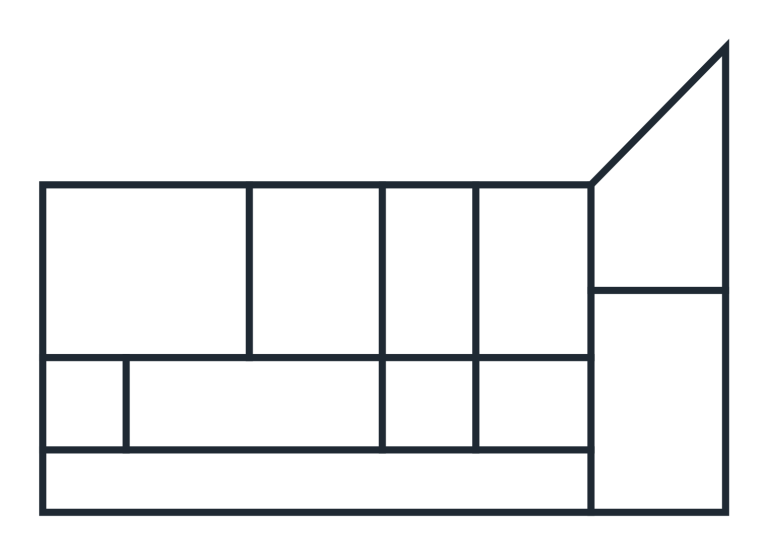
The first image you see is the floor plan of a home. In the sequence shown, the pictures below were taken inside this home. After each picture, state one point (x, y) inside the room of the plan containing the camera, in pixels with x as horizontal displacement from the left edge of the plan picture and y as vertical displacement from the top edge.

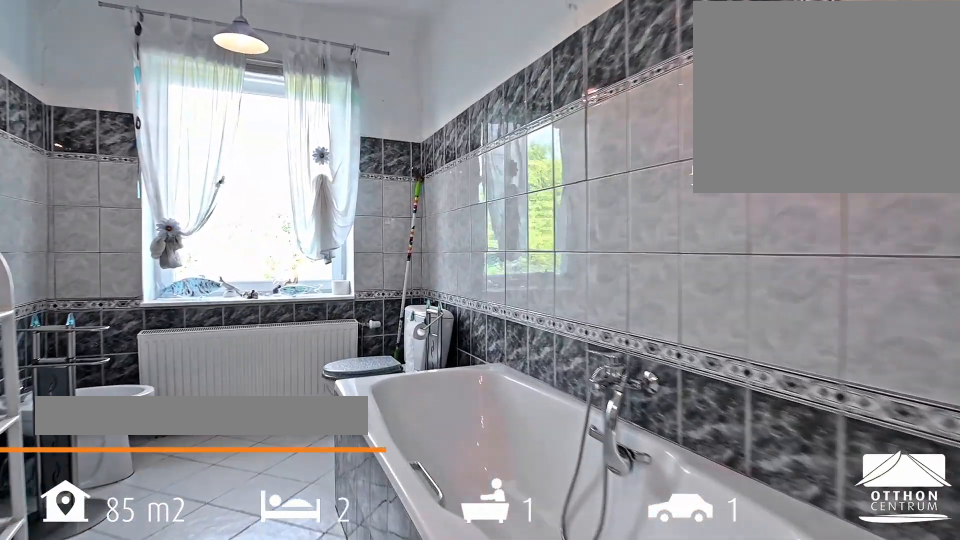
(430, 291)
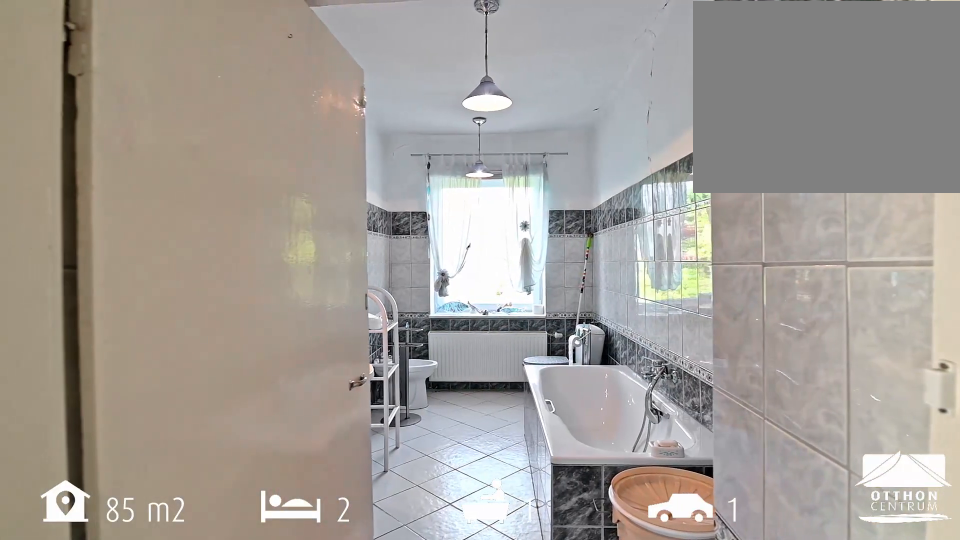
(430, 291)
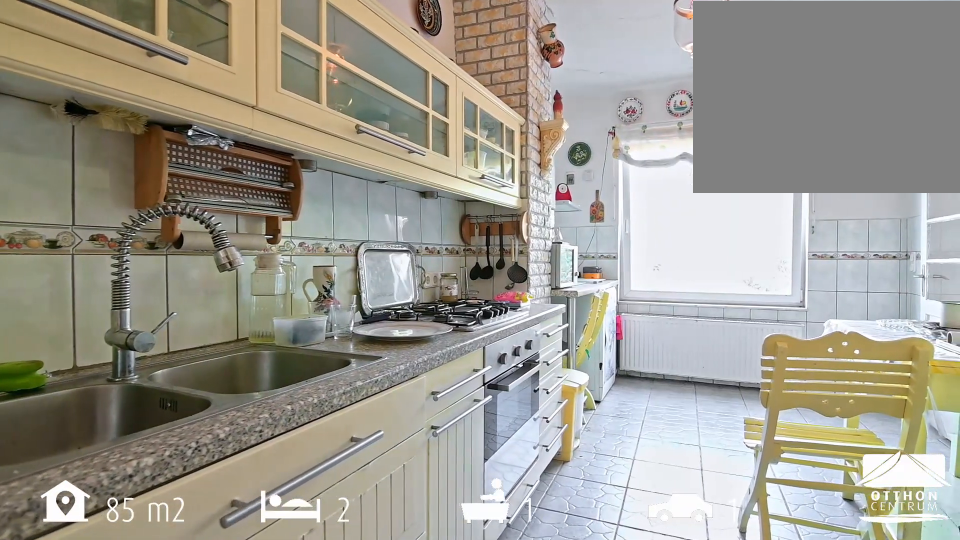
(537, 287)
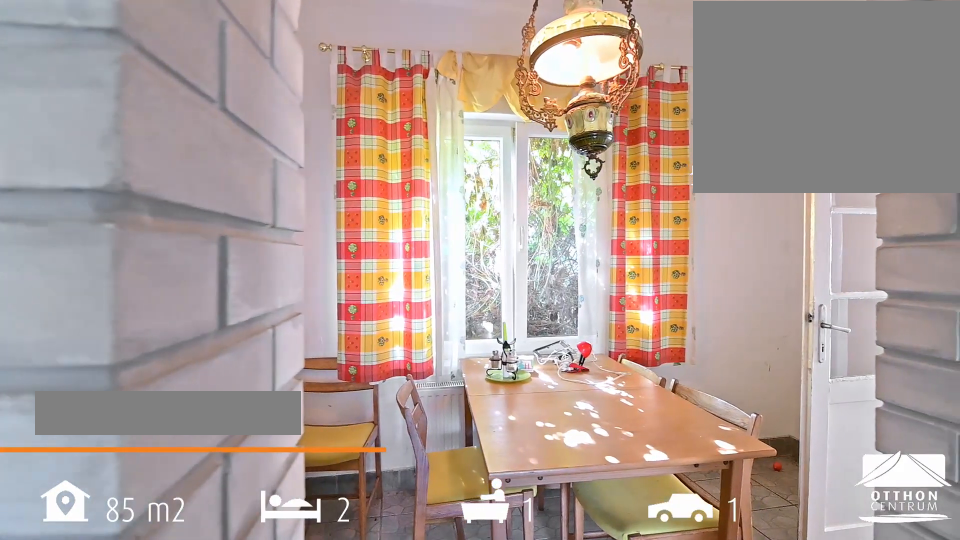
(537, 406)
